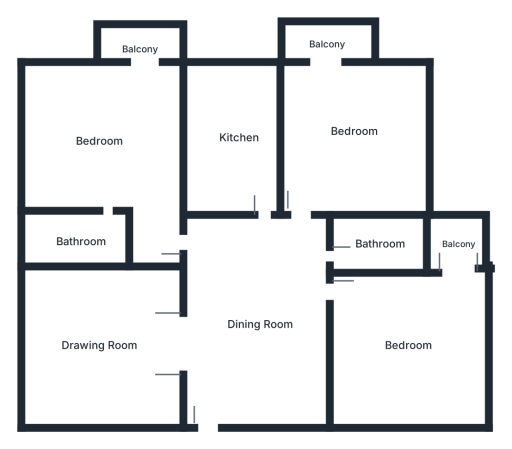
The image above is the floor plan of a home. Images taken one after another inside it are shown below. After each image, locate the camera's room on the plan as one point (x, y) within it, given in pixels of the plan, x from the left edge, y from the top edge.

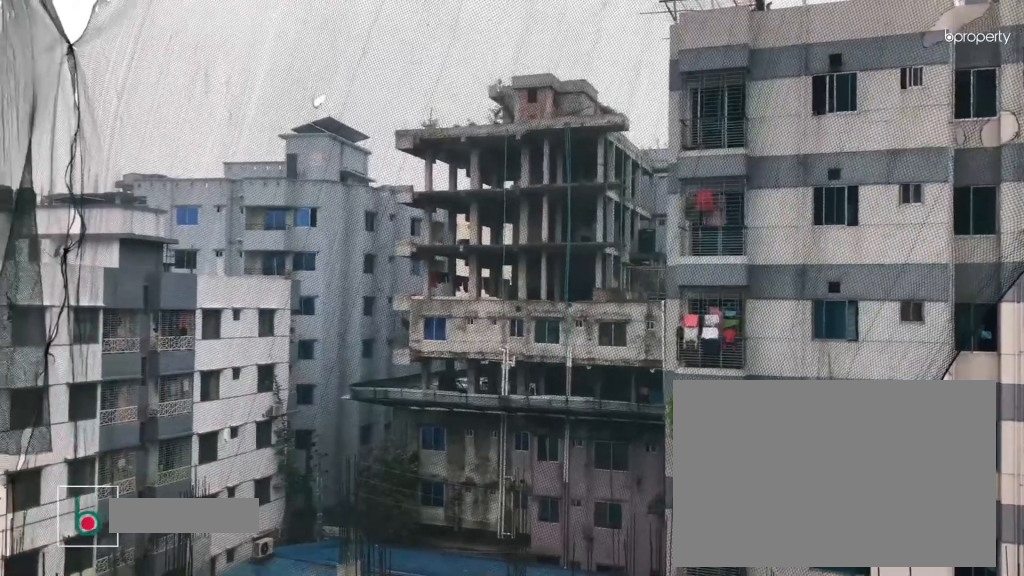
(326, 41)
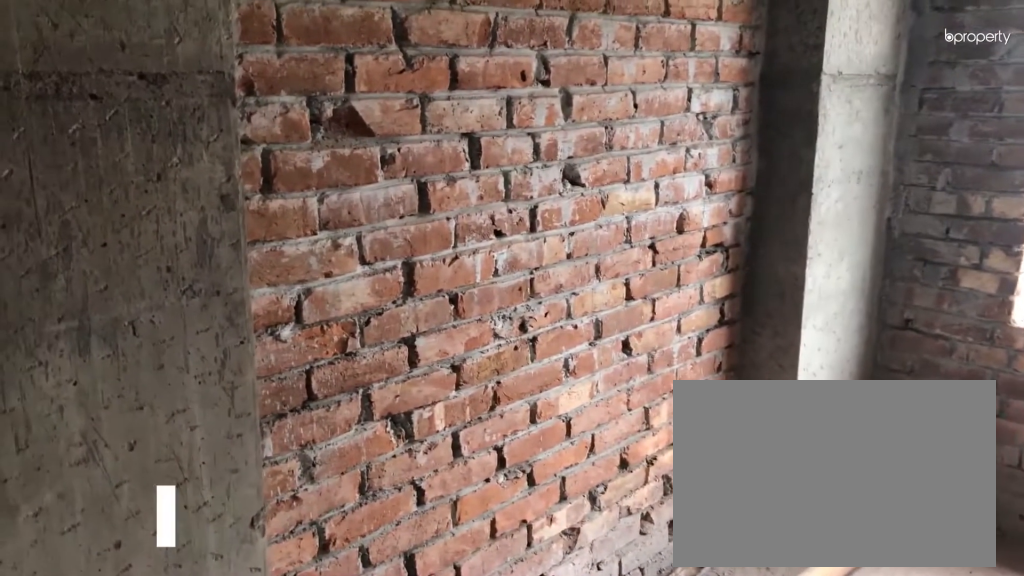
(237, 135)
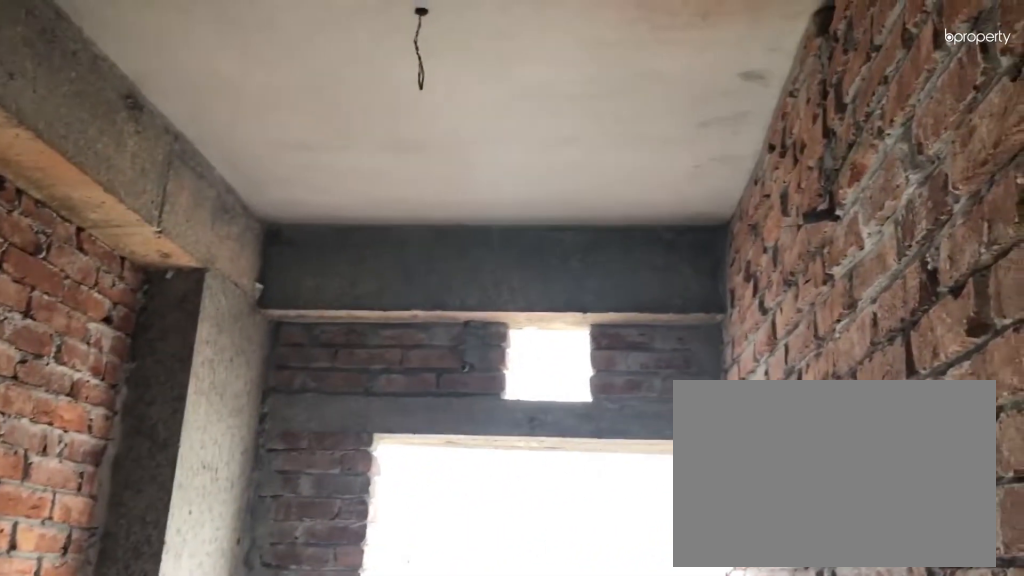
(237, 135)
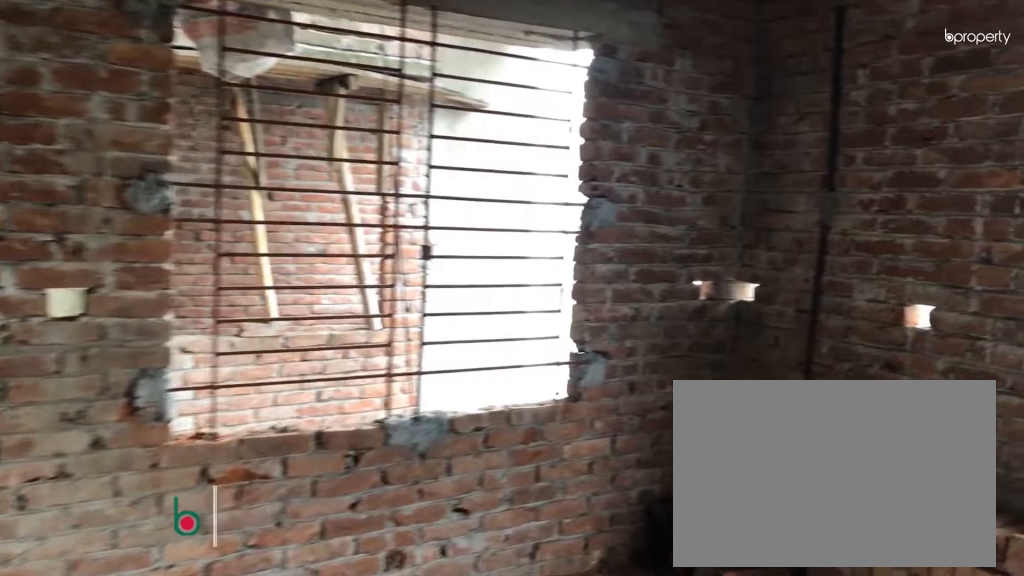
(102, 142)
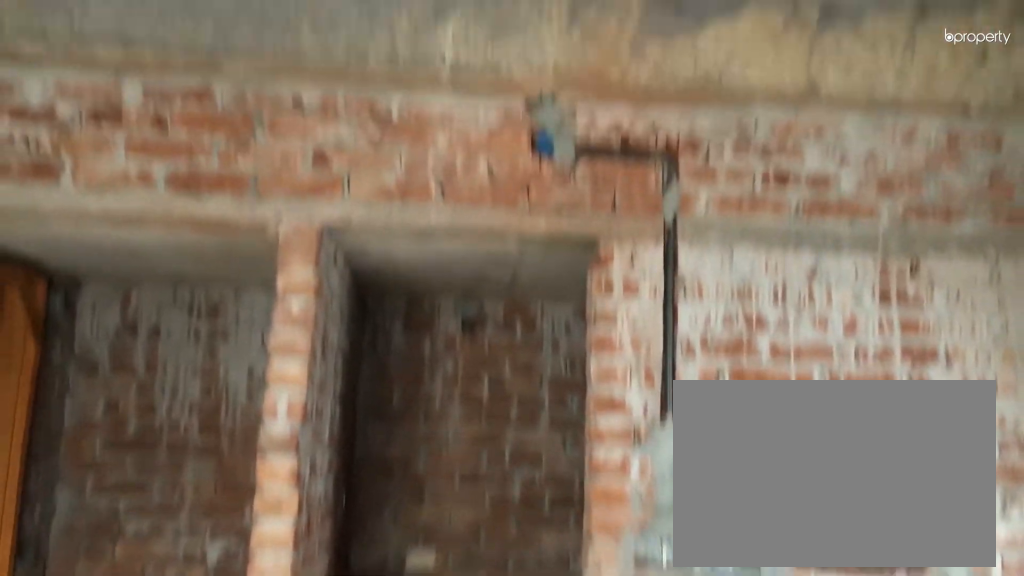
(101, 141)
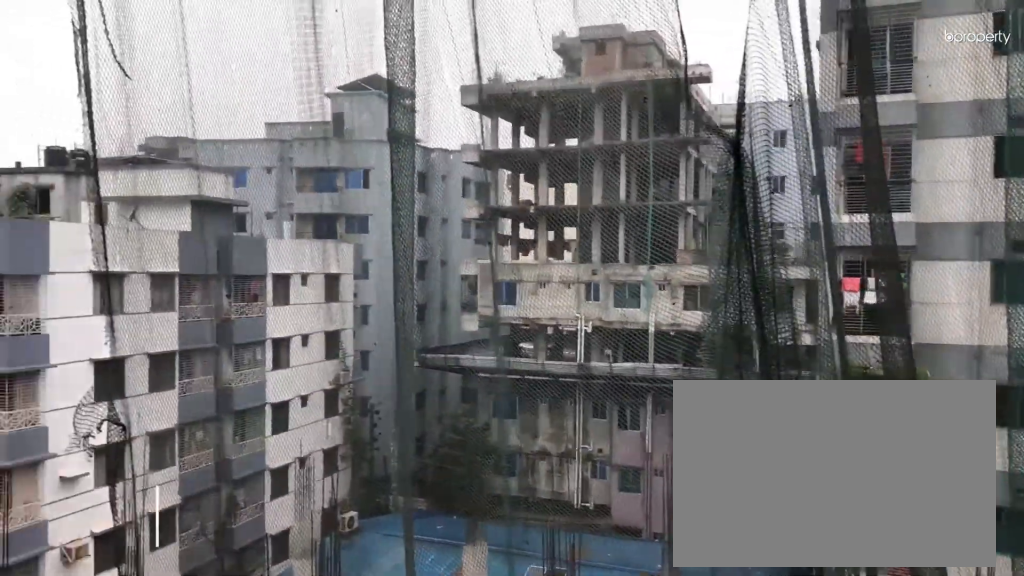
(139, 41)
